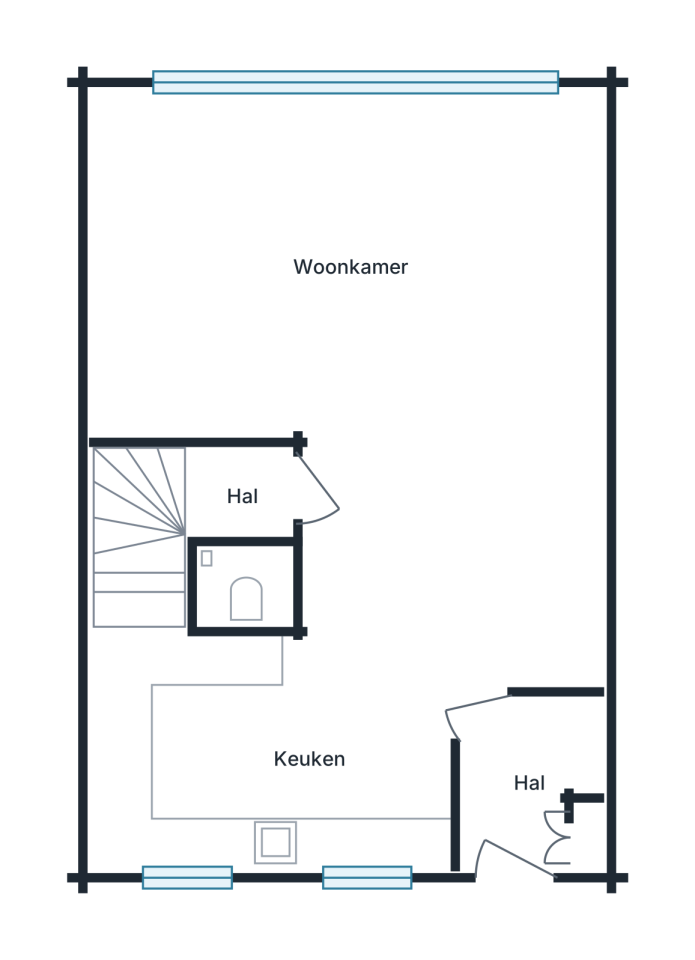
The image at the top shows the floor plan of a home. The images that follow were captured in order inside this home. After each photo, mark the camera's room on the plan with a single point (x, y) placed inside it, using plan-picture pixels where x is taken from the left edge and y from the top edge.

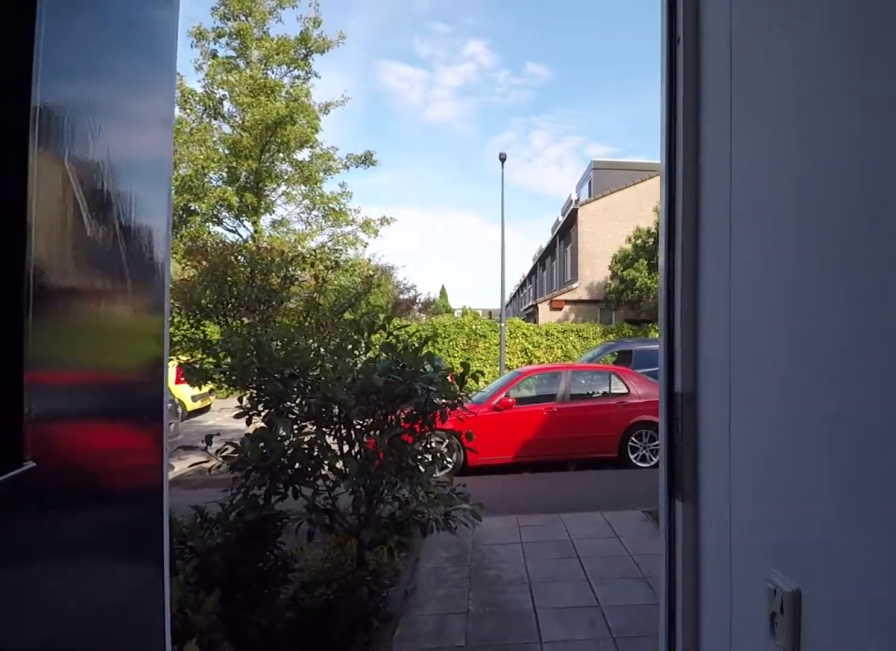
(526, 782)
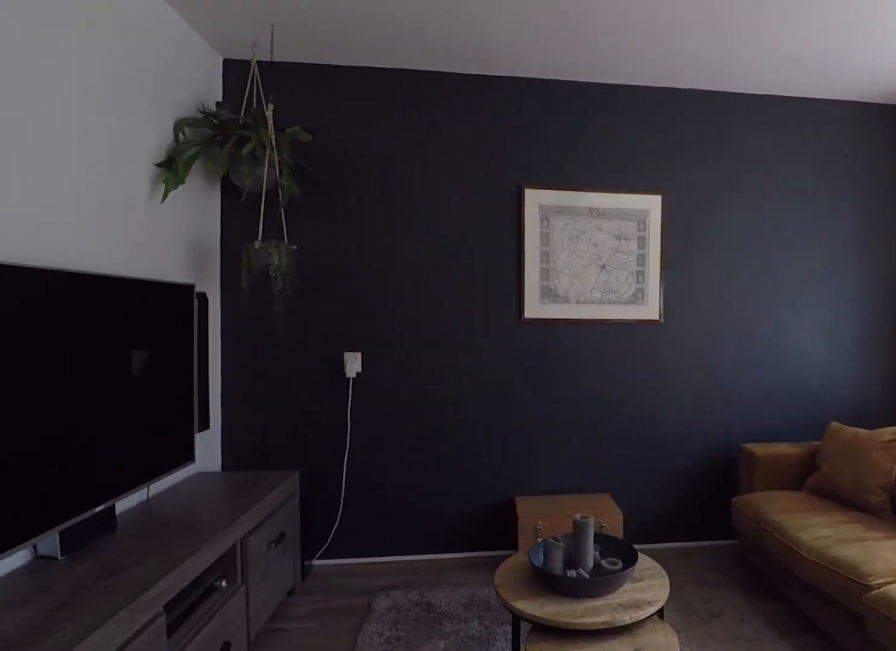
(227, 255)
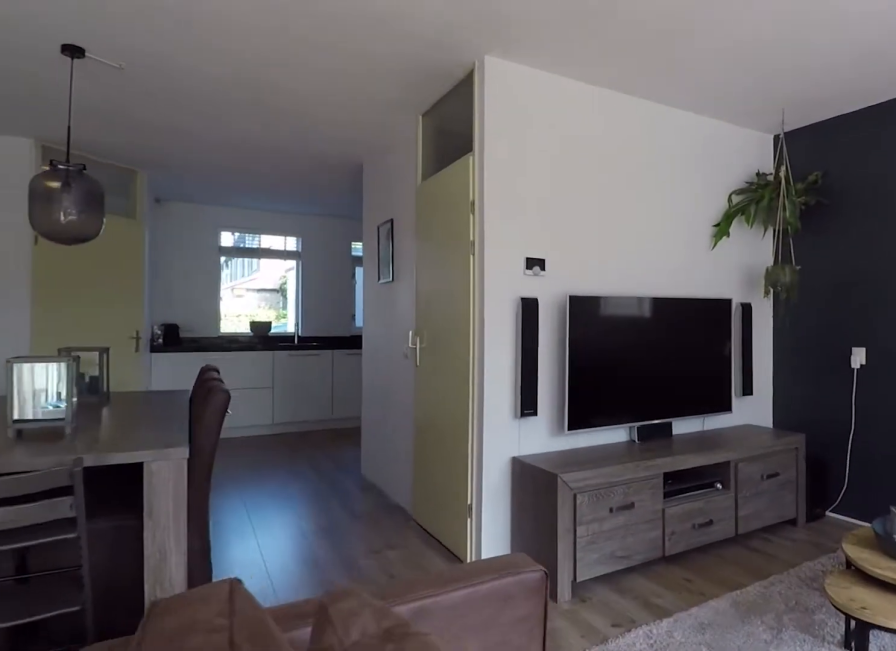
(227, 255)
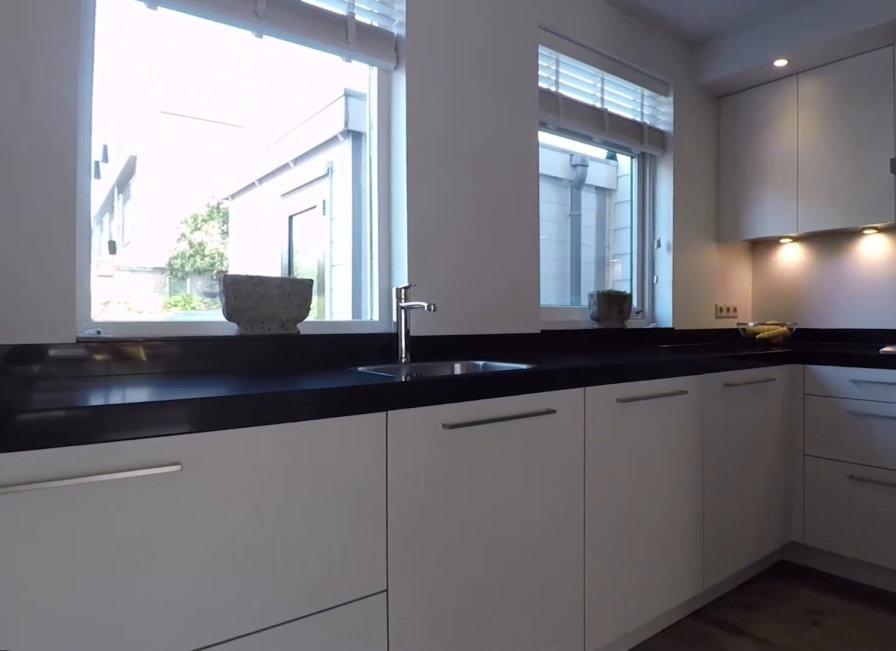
(258, 761)
